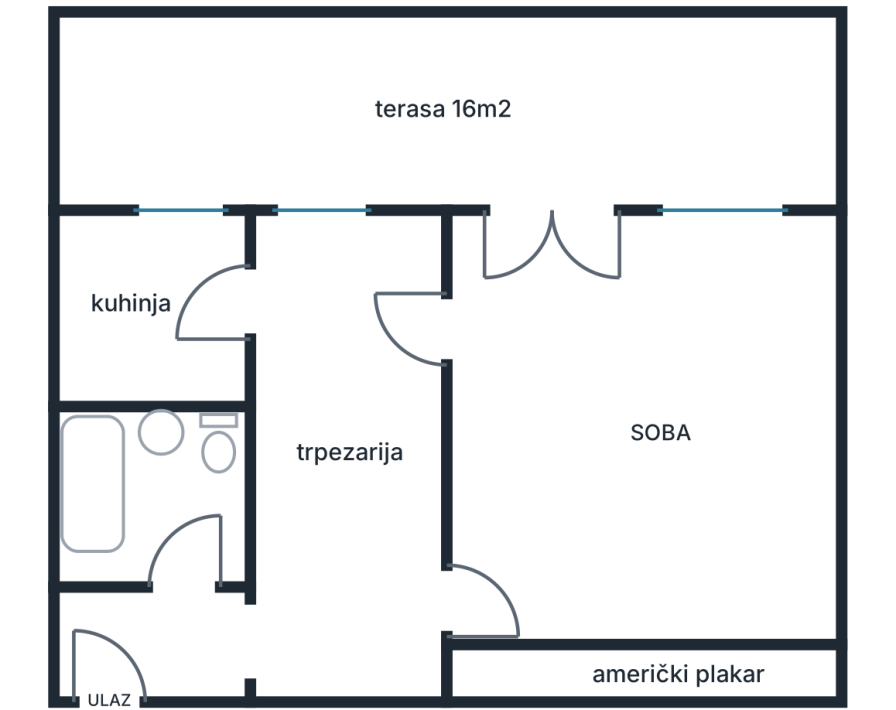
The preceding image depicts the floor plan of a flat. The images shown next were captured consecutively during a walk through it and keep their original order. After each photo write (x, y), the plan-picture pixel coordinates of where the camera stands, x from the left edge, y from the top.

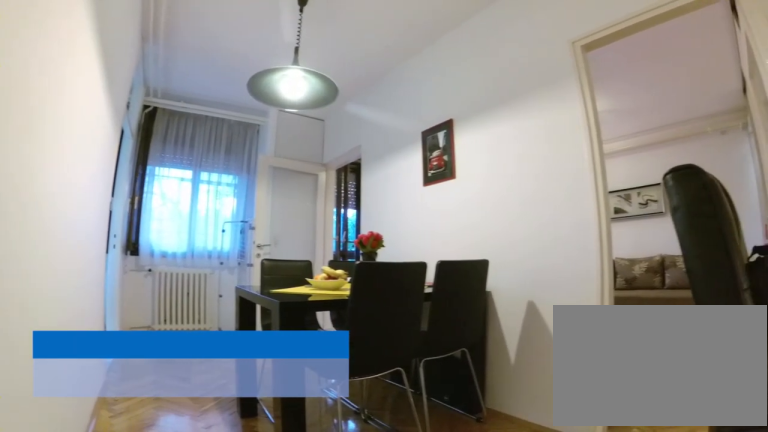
(288, 650)
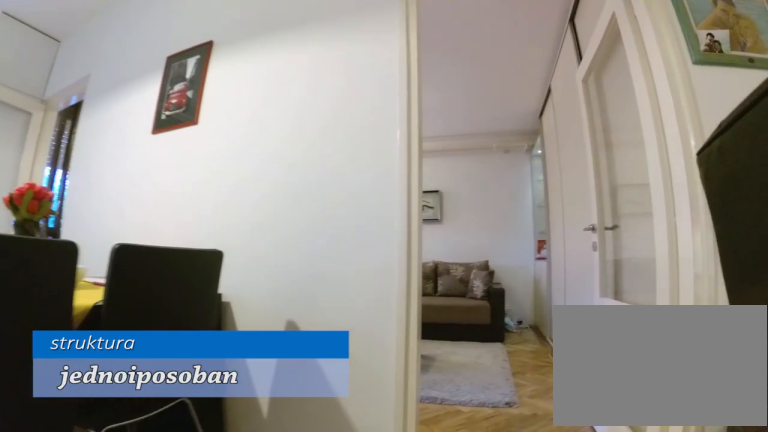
(322, 608)
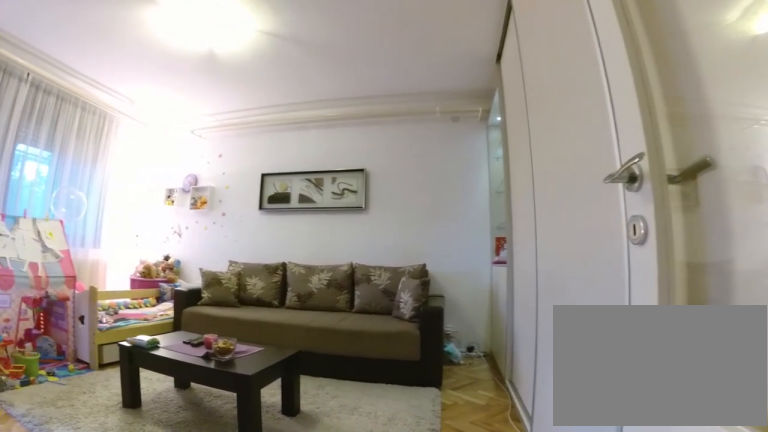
(443, 609)
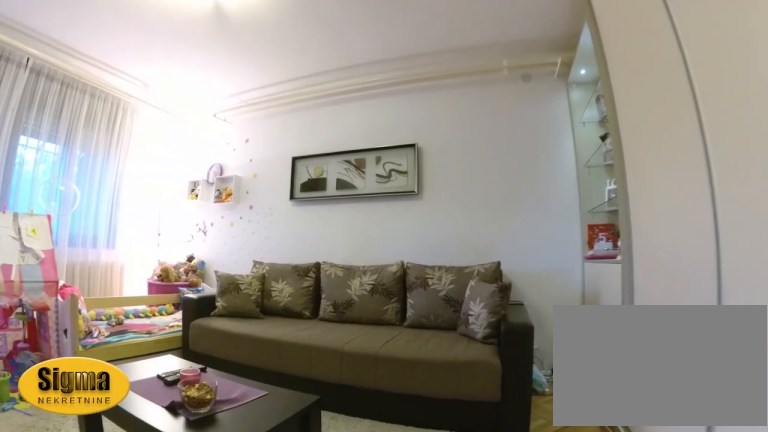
(535, 610)
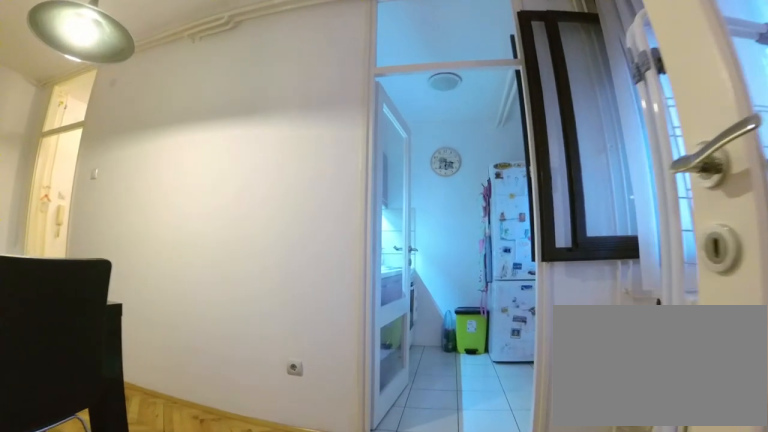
(469, 316)
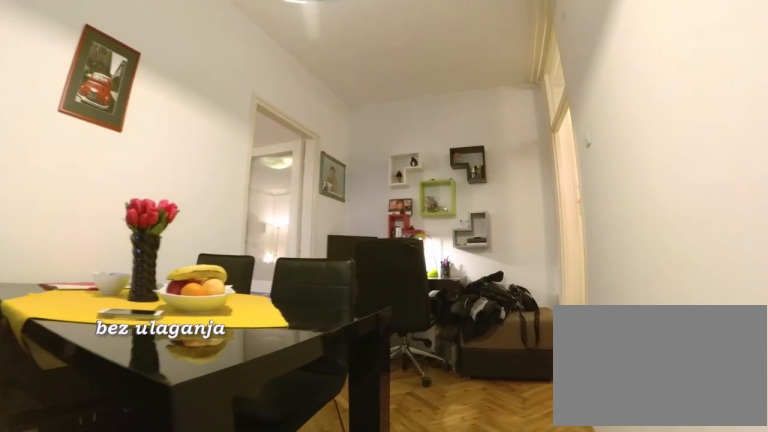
(301, 327)
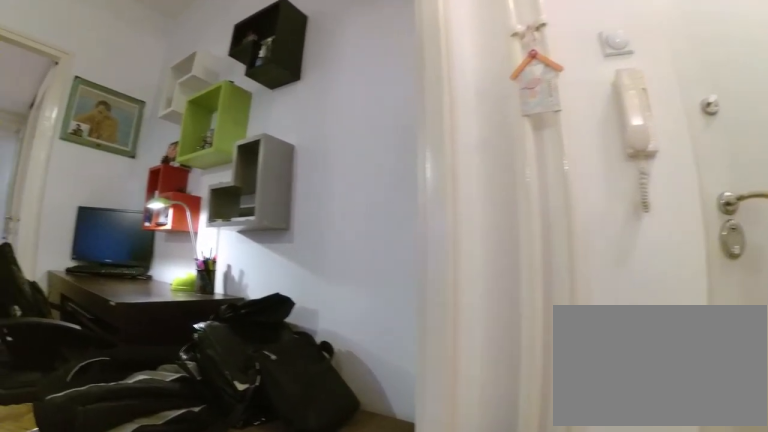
(200, 600)
